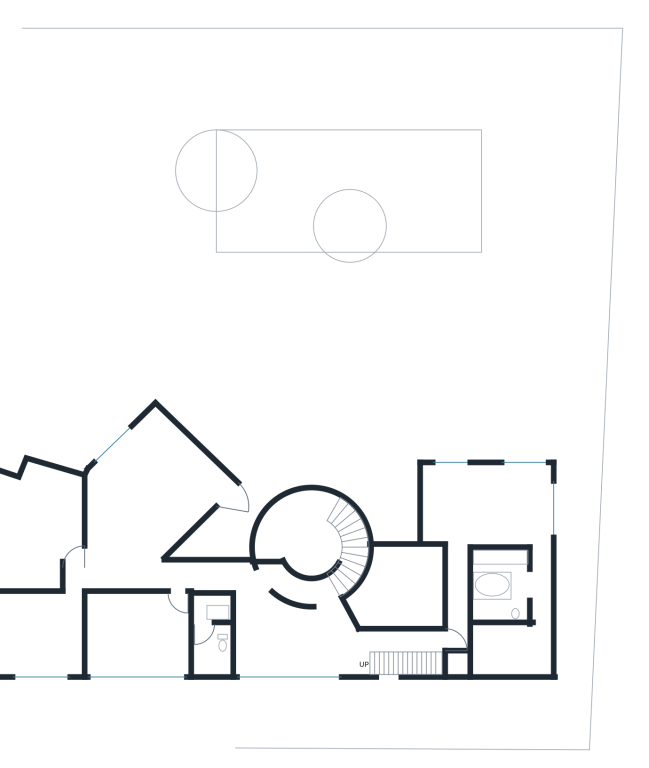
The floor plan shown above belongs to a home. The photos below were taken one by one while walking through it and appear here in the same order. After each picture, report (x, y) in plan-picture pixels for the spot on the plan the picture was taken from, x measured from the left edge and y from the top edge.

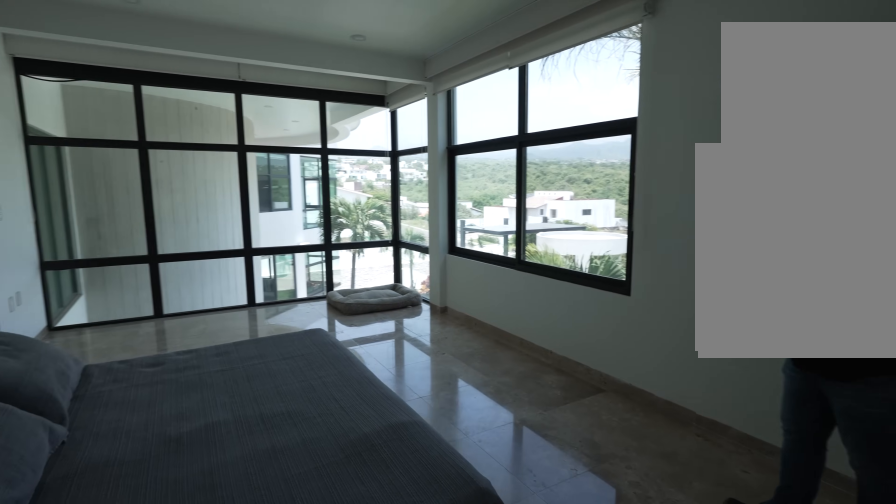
(528, 480)
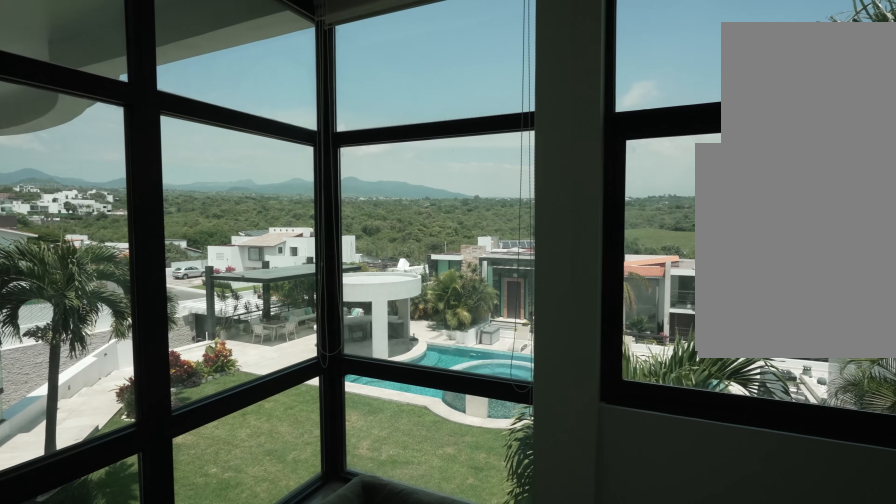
(476, 480)
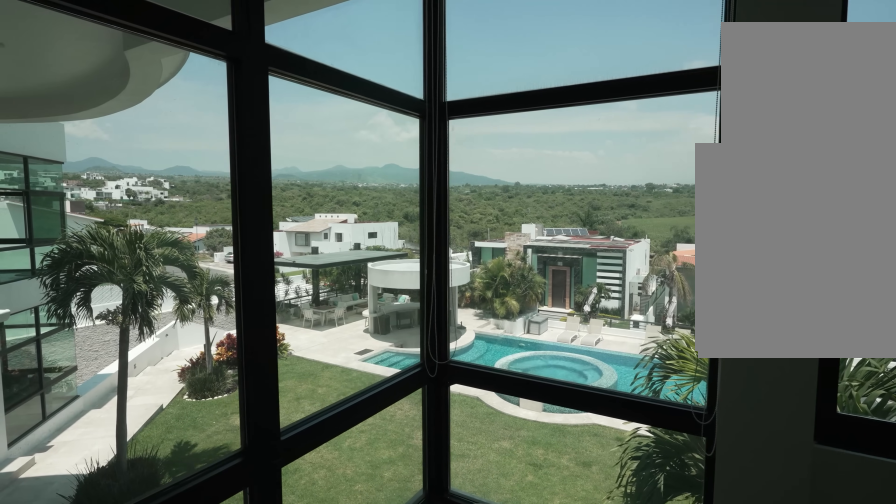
(476, 480)
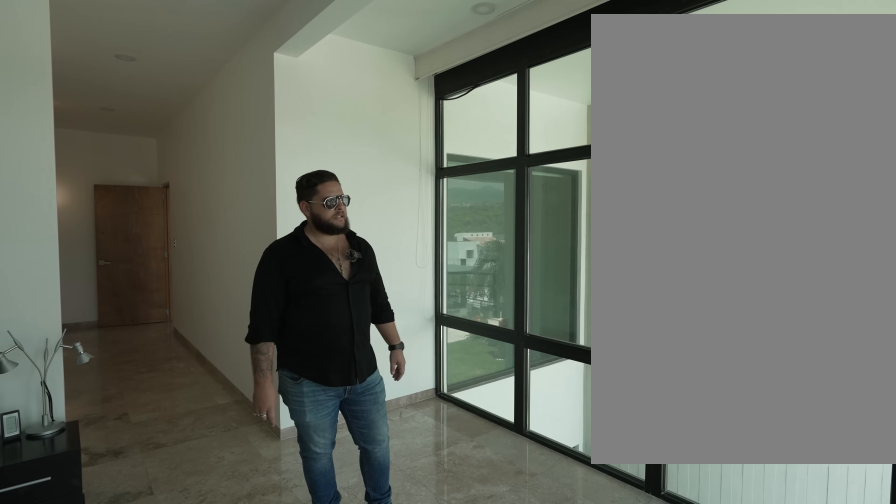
(476, 480)
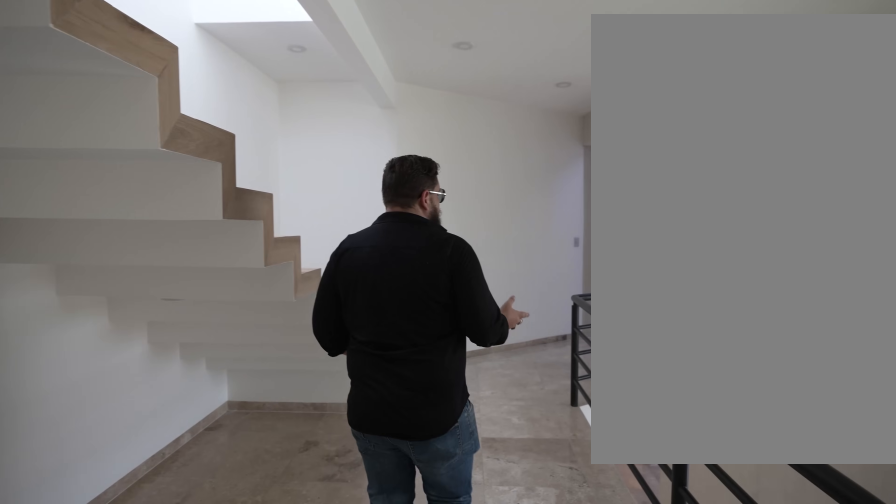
(451, 634)
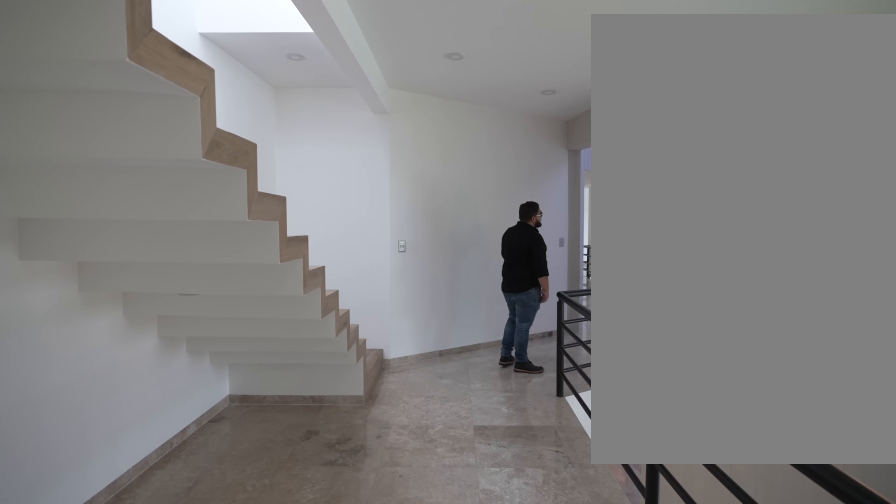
(420, 638)
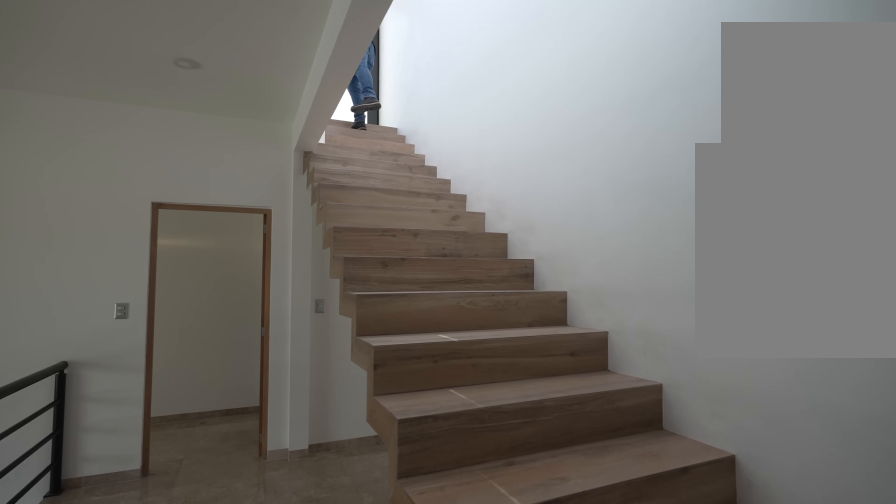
(382, 664)
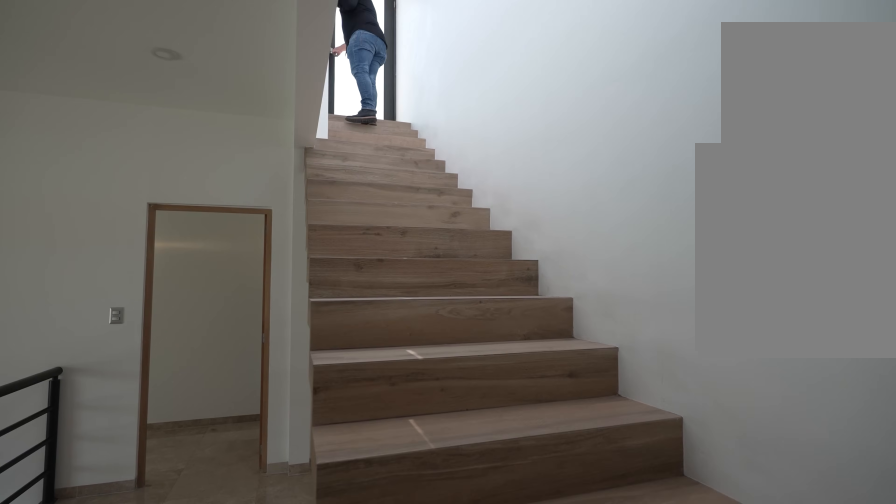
(386, 664)
